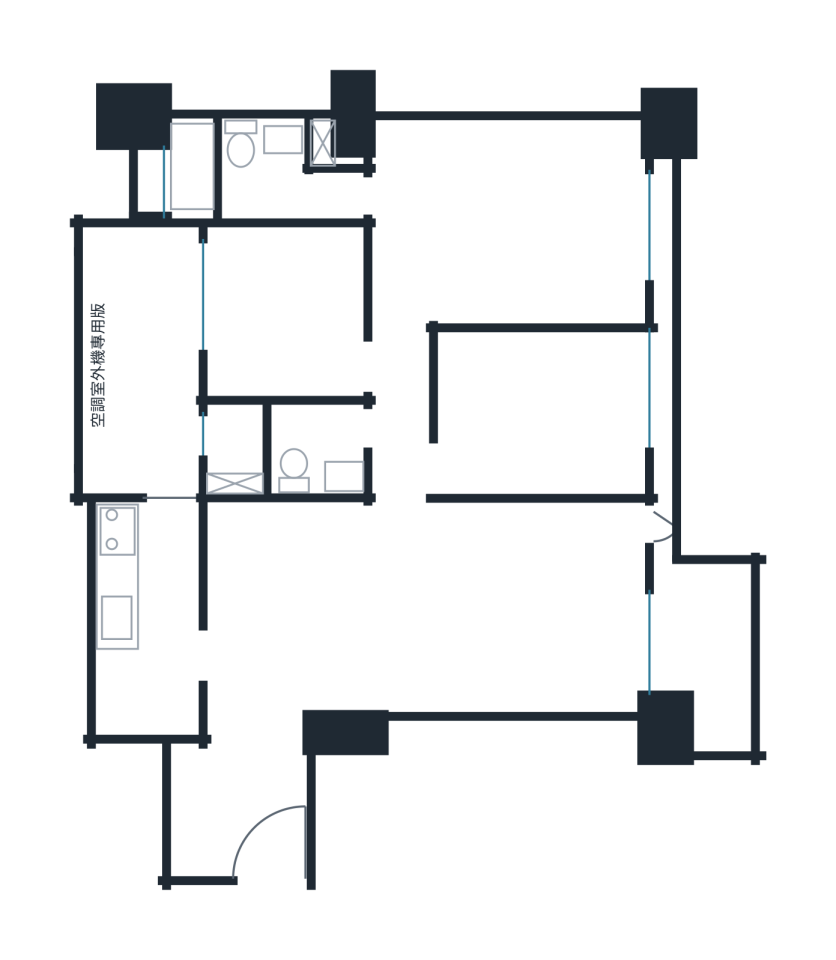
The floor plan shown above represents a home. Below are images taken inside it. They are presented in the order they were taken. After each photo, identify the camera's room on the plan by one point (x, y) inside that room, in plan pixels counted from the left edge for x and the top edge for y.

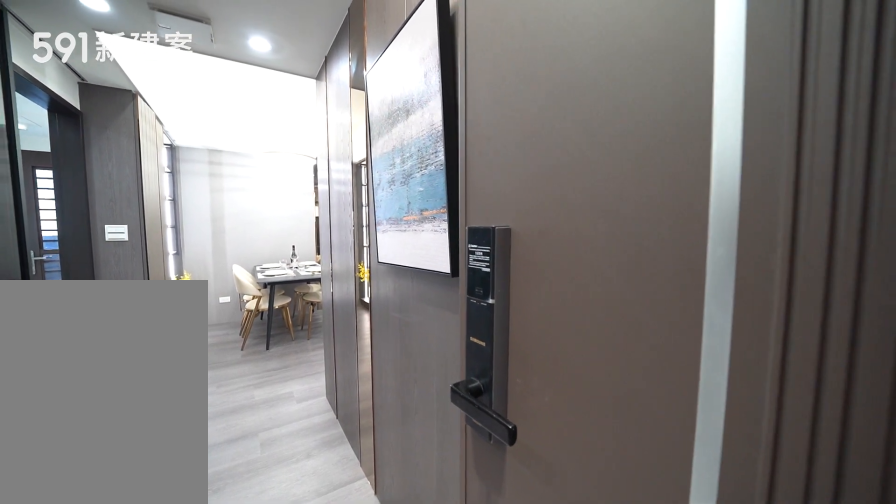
(241, 814)
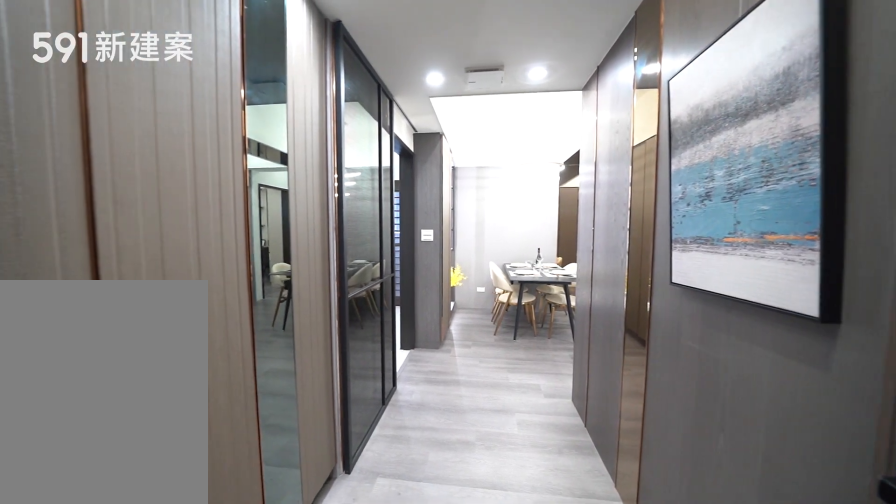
(241, 814)
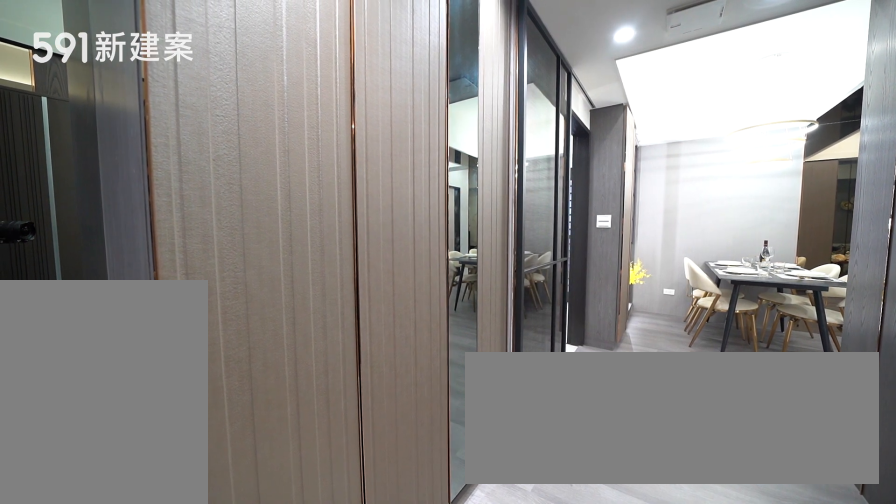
(241, 814)
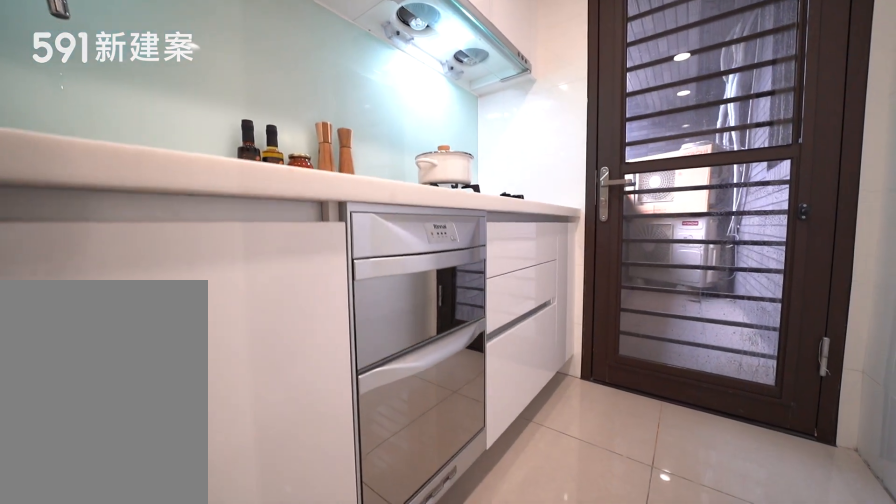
(148, 618)
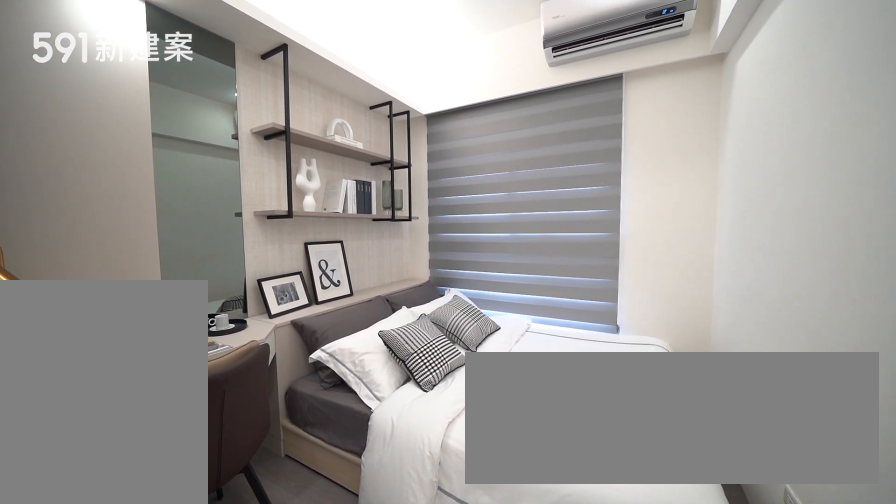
(546, 408)
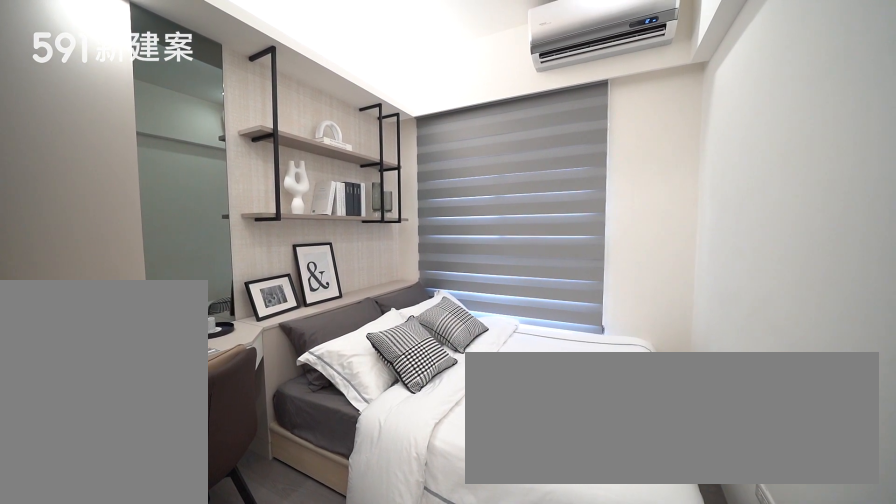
(546, 408)
